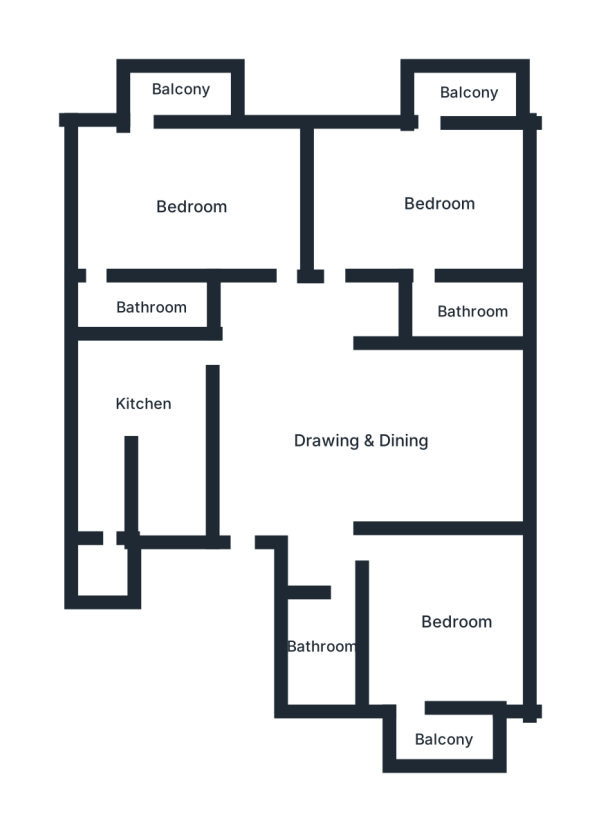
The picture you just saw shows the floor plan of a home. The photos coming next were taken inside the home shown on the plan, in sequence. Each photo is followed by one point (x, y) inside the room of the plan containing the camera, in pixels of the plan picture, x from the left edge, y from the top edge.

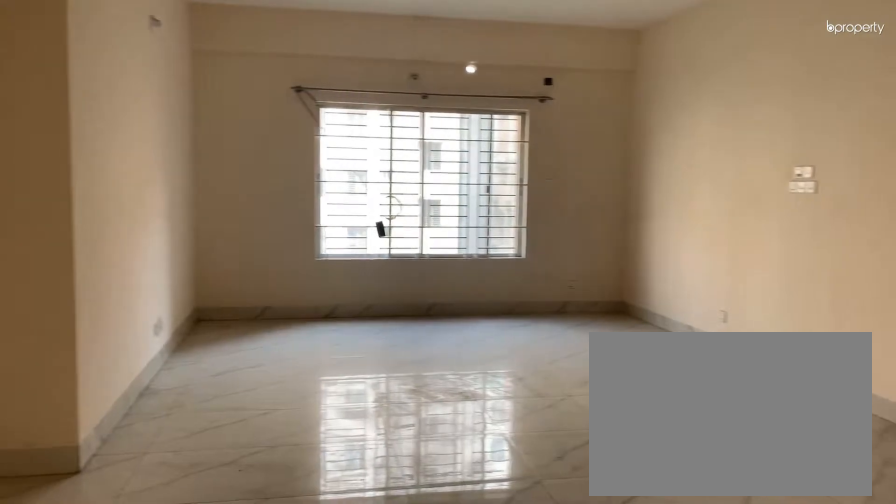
(360, 432)
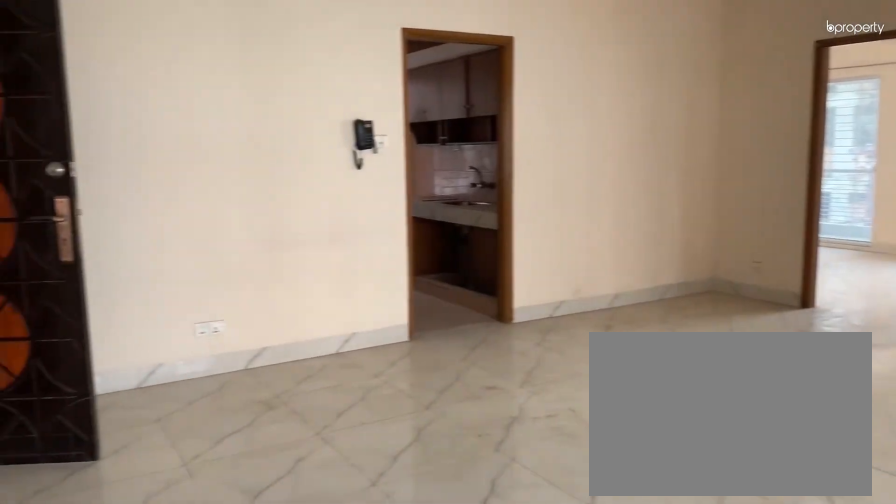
(364, 432)
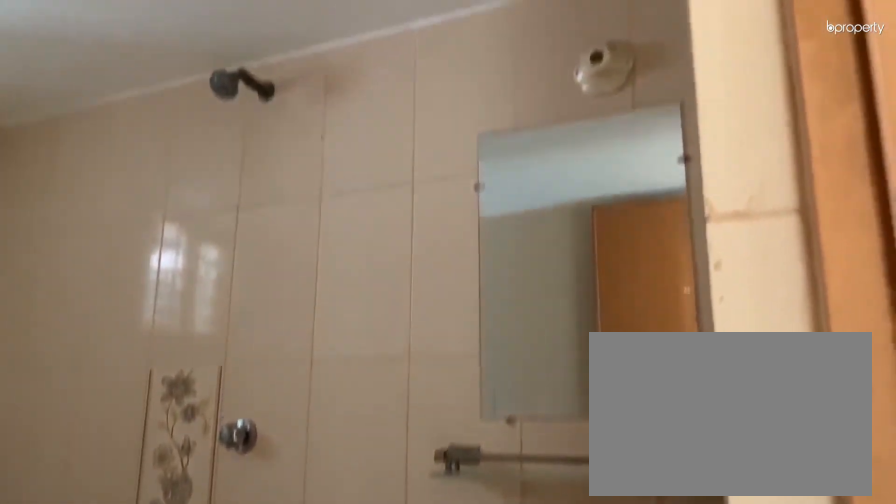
(331, 652)
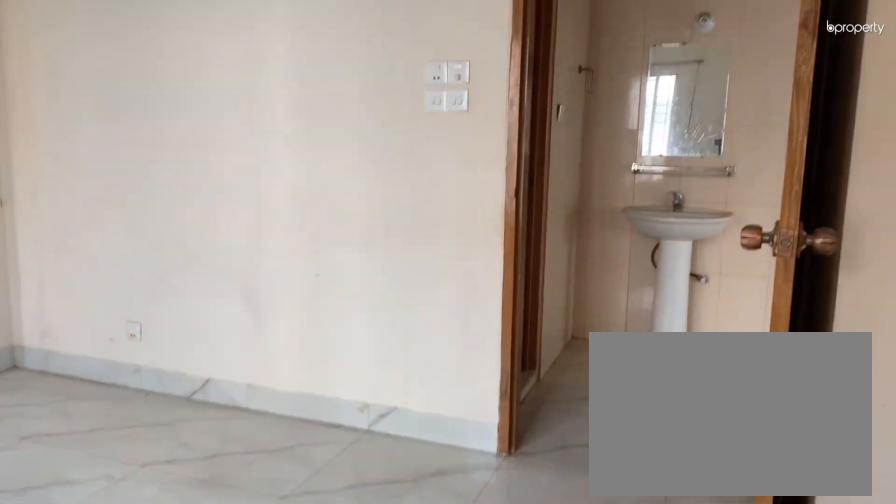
(444, 633)
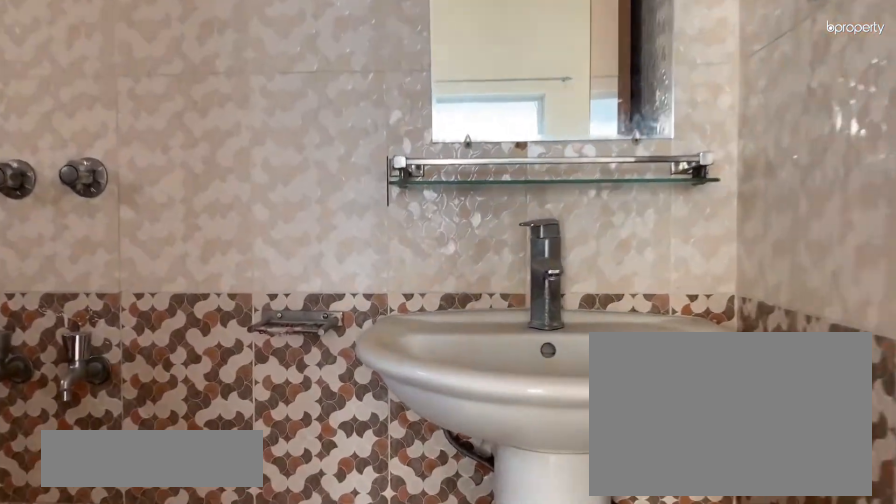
(470, 310)
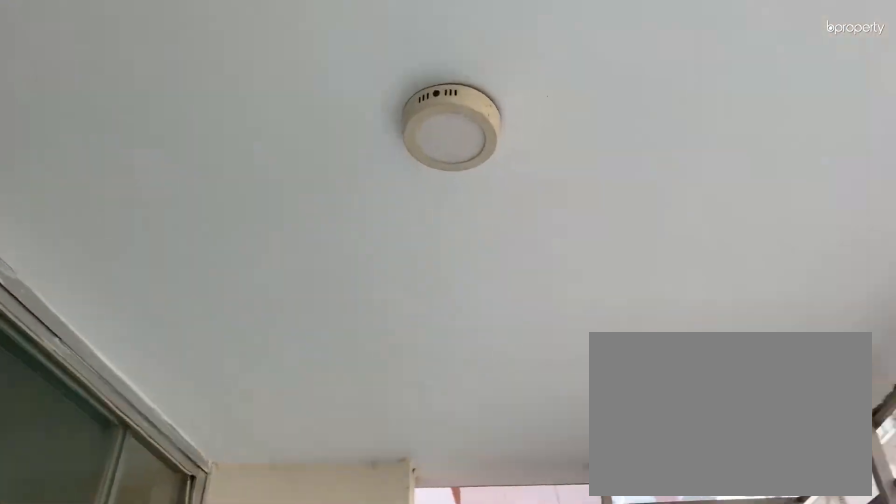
(462, 99)
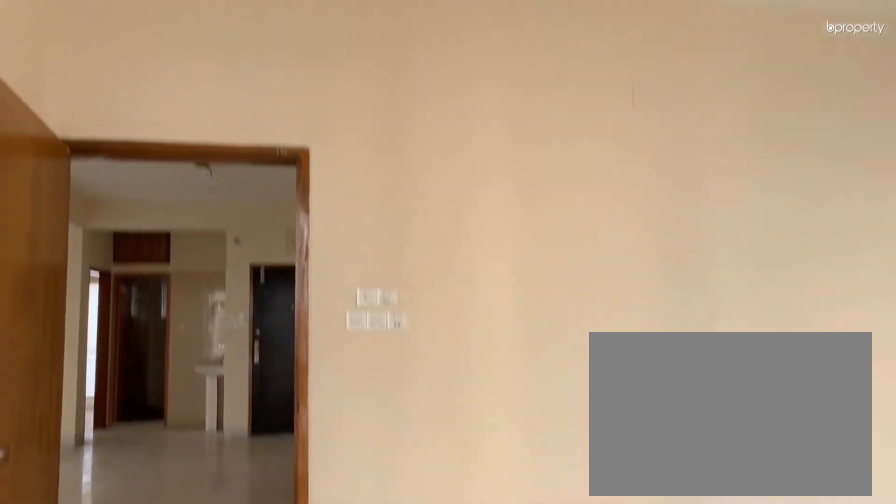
(191, 189)
